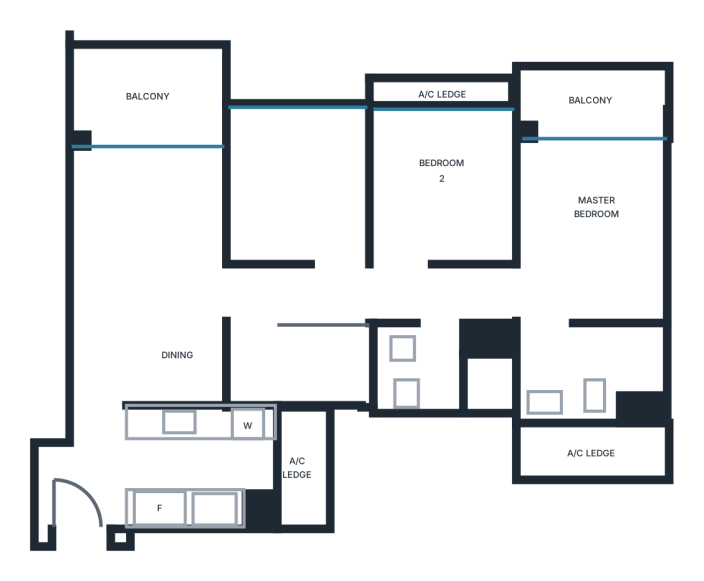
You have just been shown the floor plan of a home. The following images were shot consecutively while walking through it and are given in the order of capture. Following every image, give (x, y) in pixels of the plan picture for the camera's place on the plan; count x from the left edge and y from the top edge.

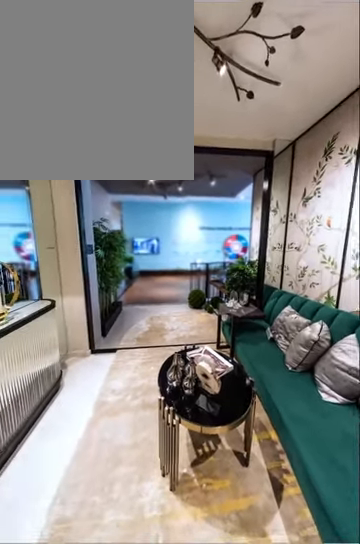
(164, 204)
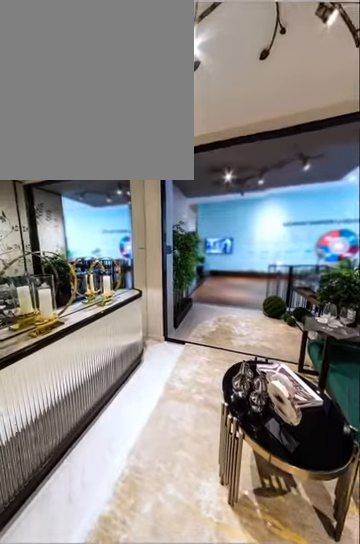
(155, 196)
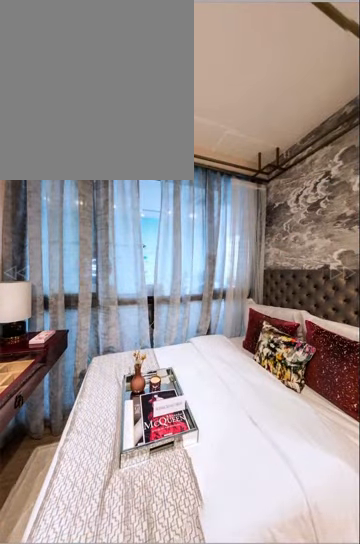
(411, 199)
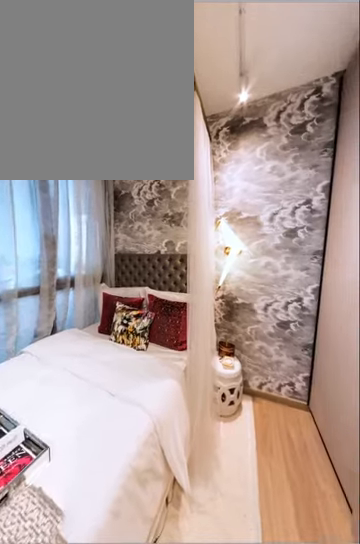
(422, 214)
